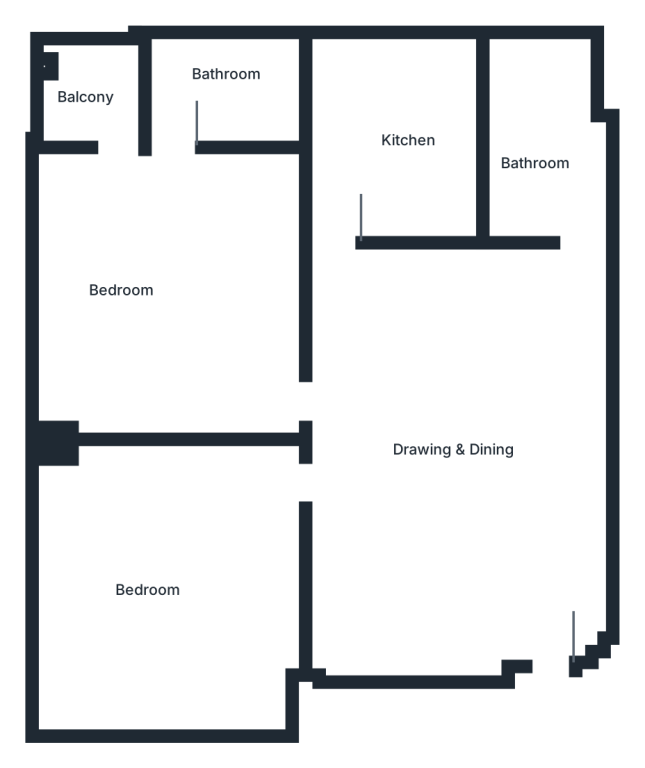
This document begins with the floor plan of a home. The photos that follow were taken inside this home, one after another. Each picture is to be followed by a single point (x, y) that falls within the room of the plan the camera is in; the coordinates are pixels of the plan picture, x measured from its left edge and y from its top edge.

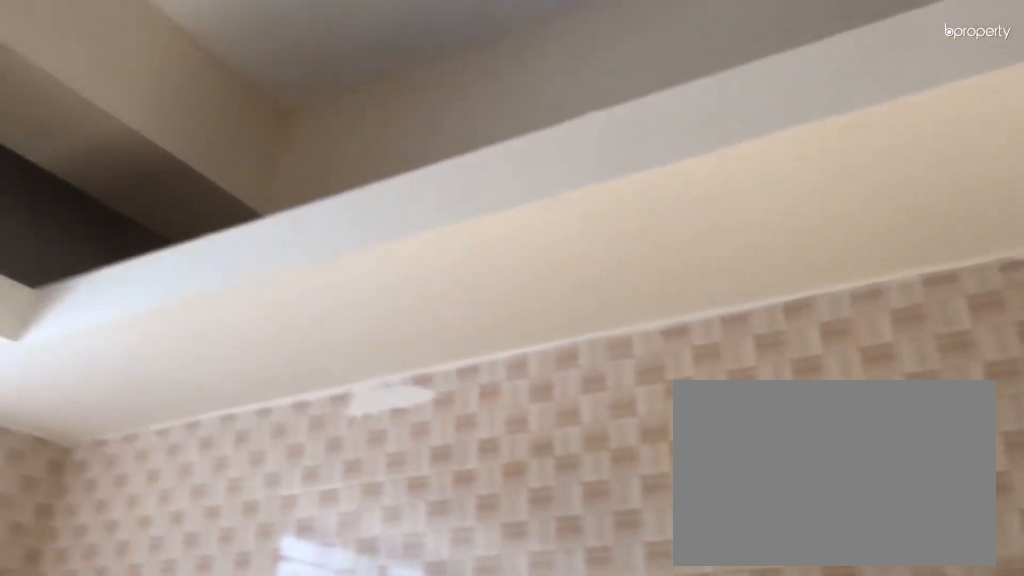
(396, 147)
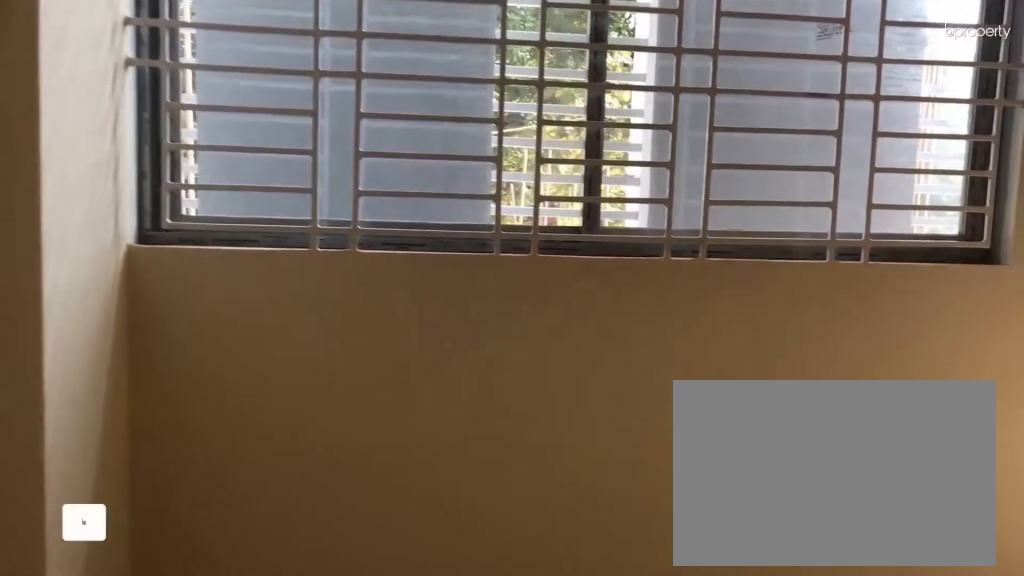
(175, 255)
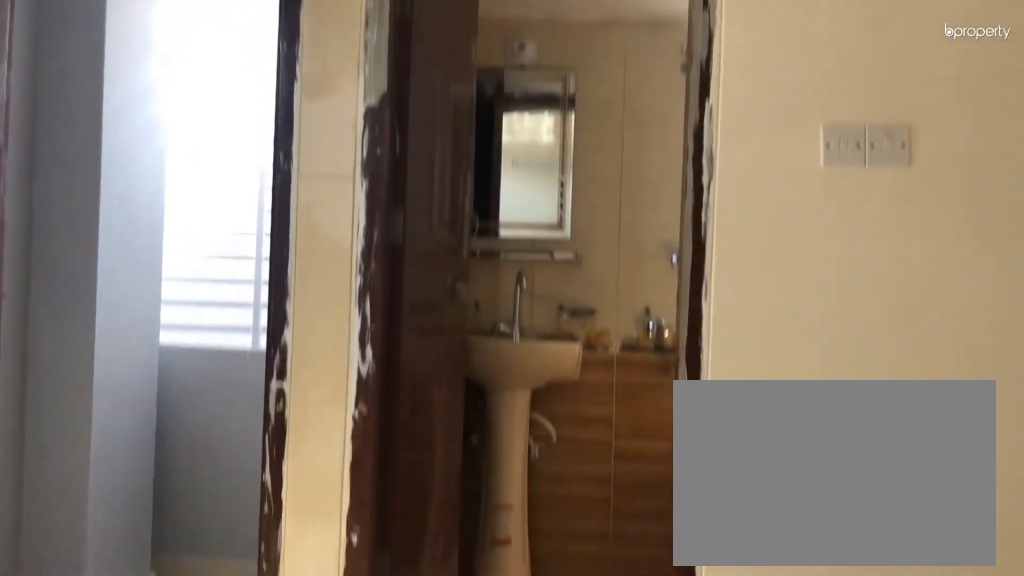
(178, 266)
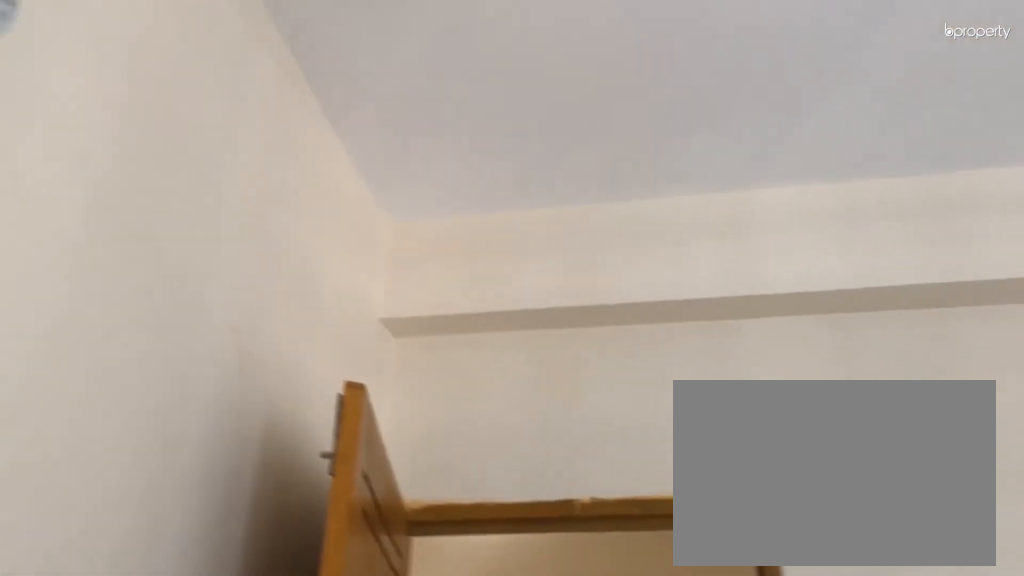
(170, 577)
